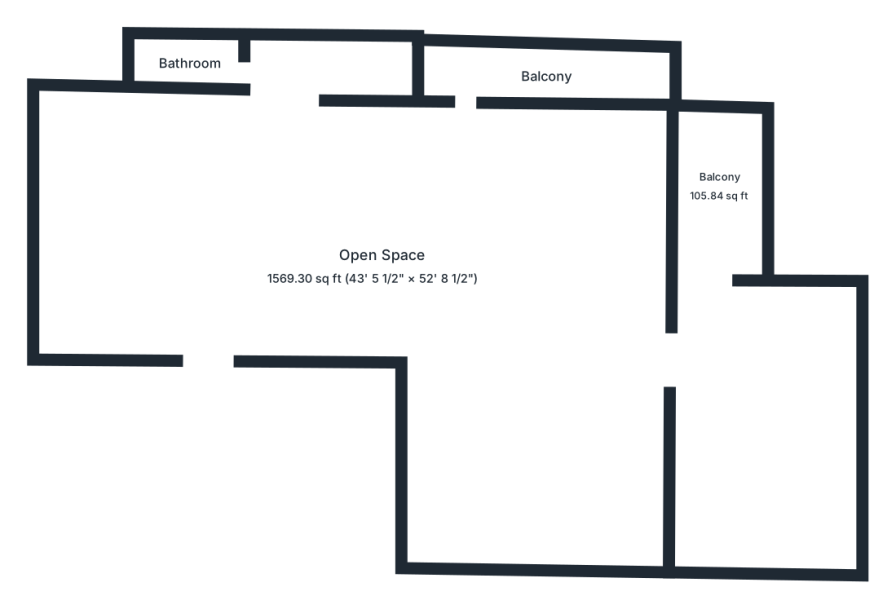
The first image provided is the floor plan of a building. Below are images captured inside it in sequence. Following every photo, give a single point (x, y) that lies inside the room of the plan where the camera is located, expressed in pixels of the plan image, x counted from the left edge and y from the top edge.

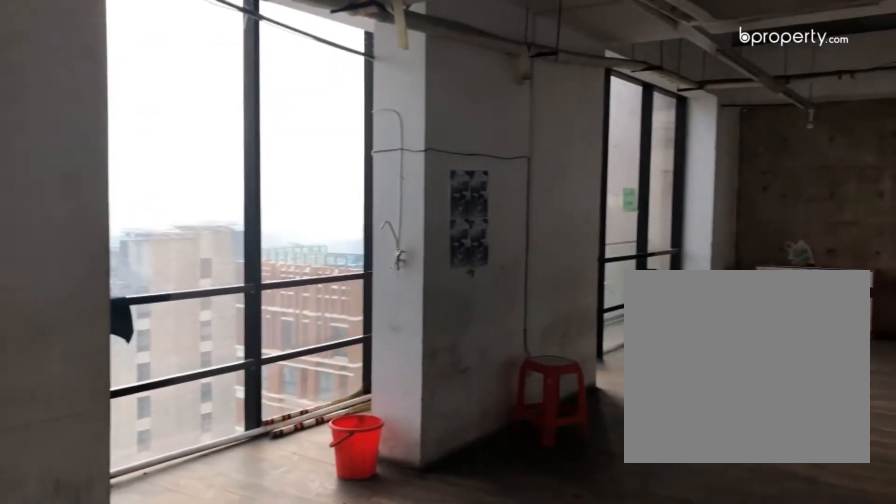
(384, 252)
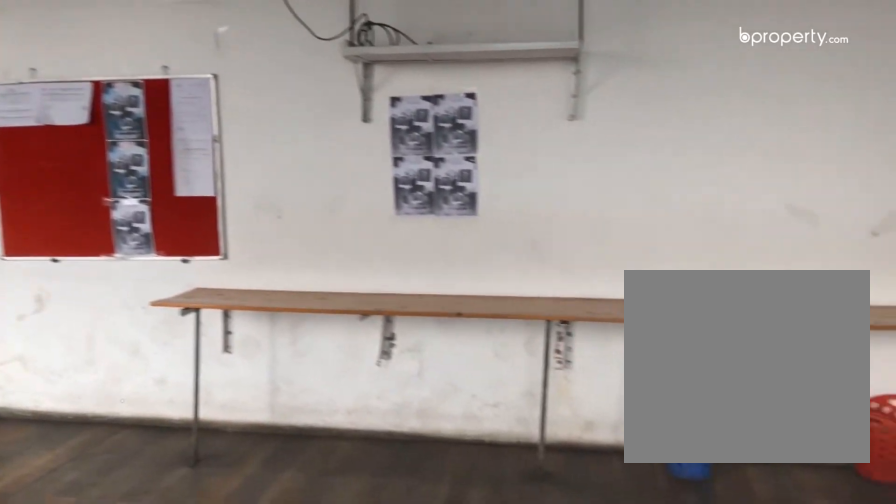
(383, 252)
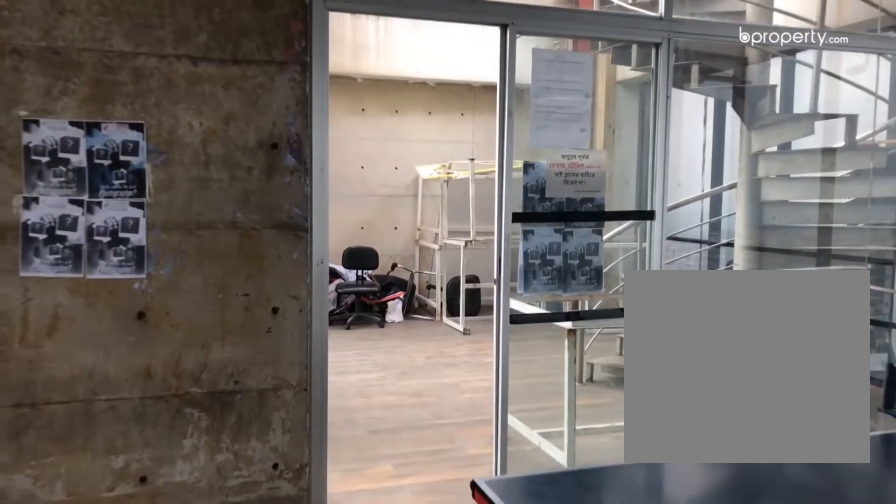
(383, 252)
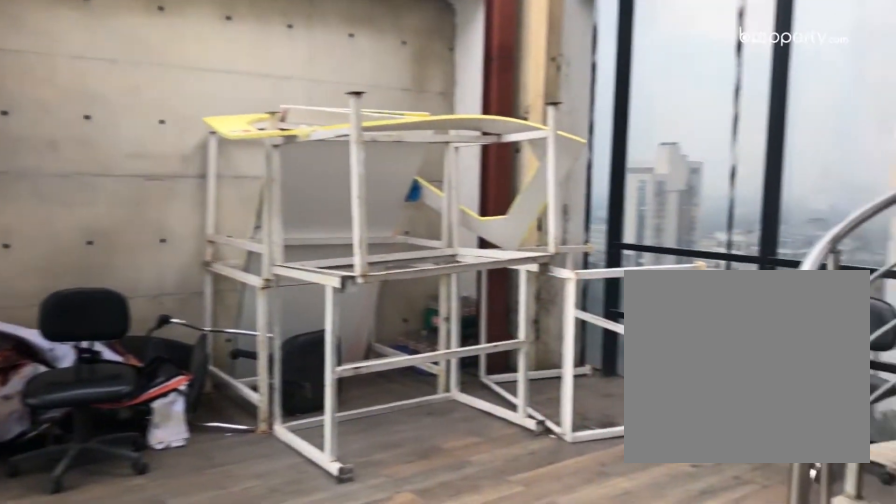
(759, 439)
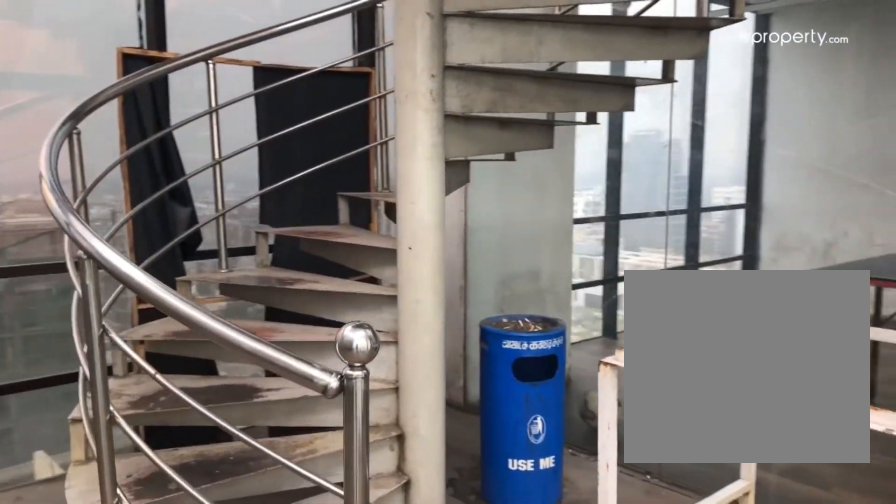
(759, 439)
